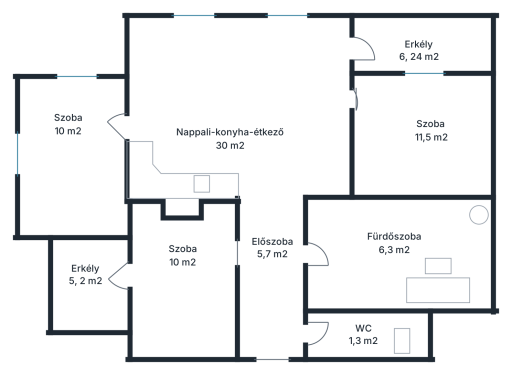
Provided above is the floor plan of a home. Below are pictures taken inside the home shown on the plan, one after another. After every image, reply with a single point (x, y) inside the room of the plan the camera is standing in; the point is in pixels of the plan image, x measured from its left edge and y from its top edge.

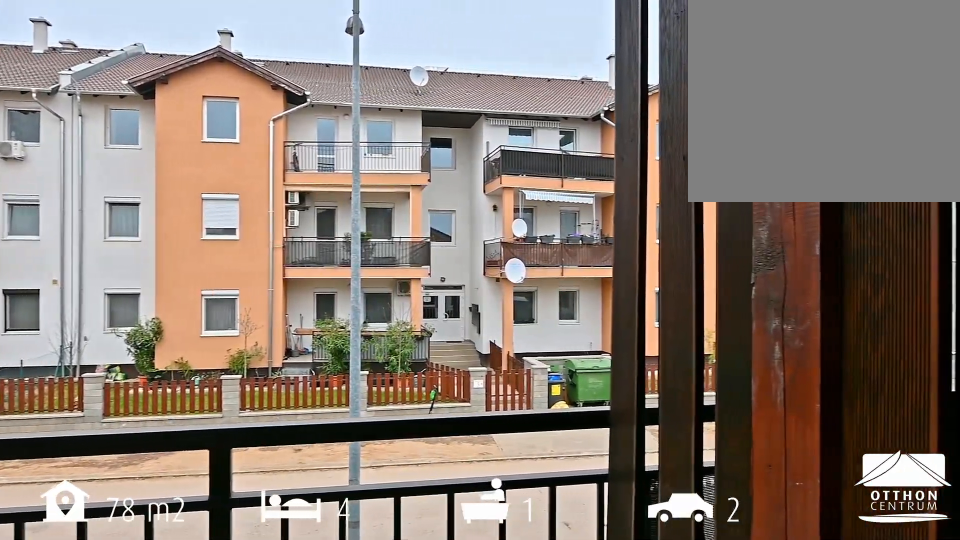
(420, 50)
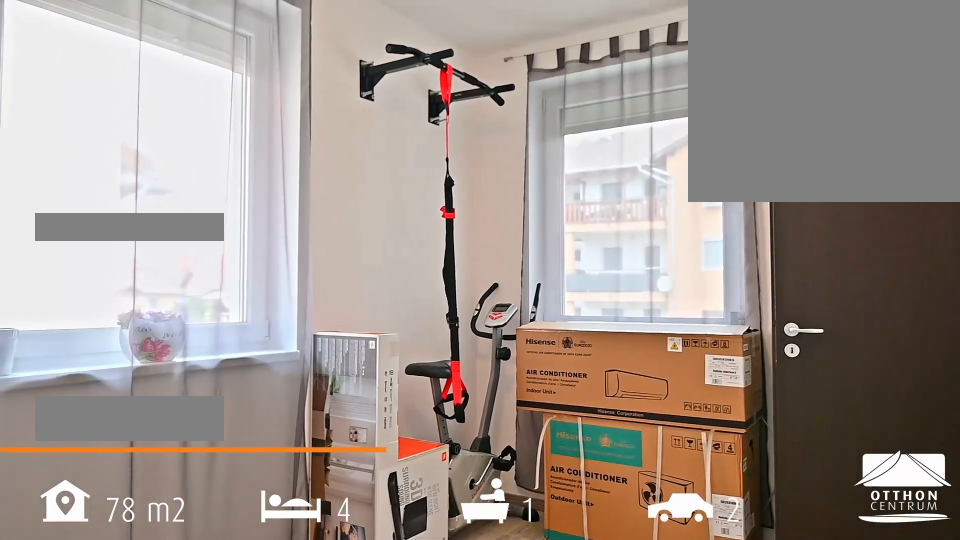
(71, 155)
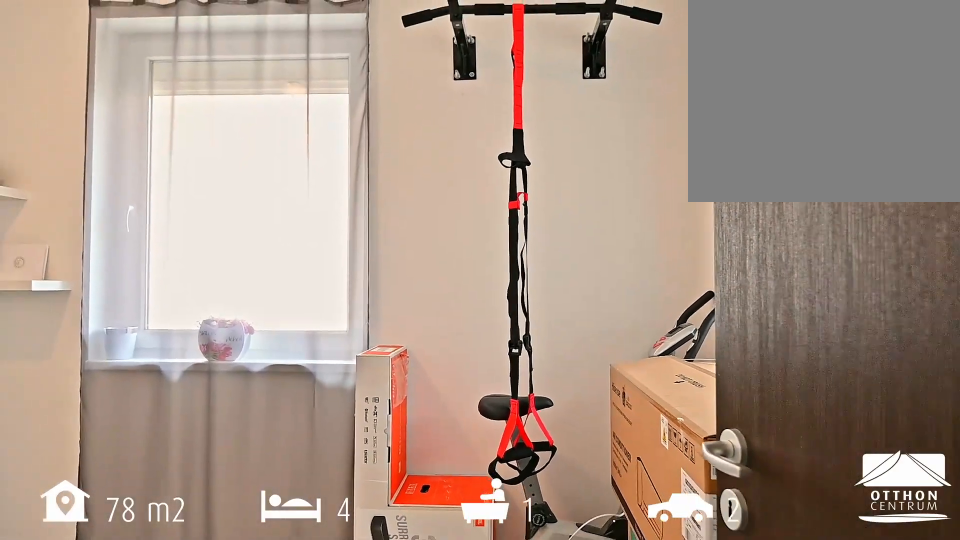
(72, 155)
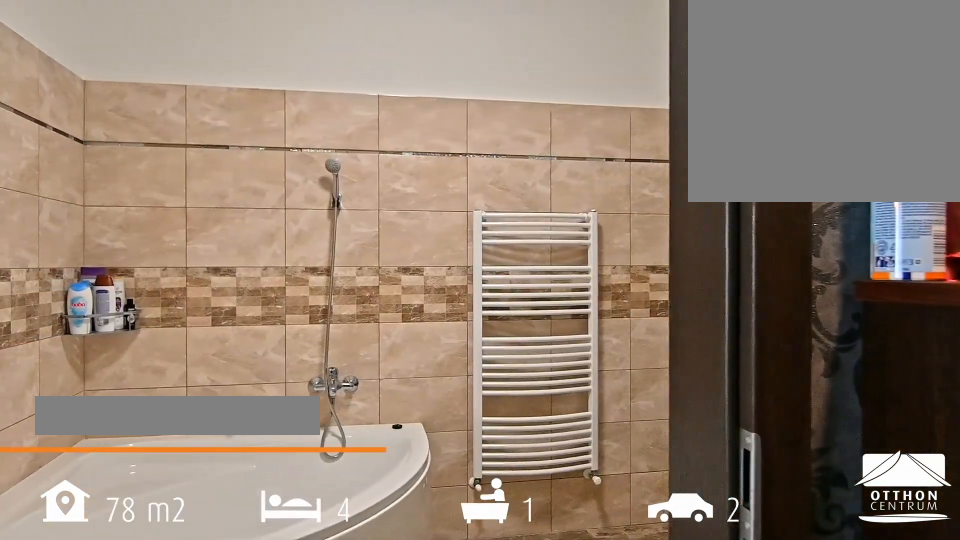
(401, 256)
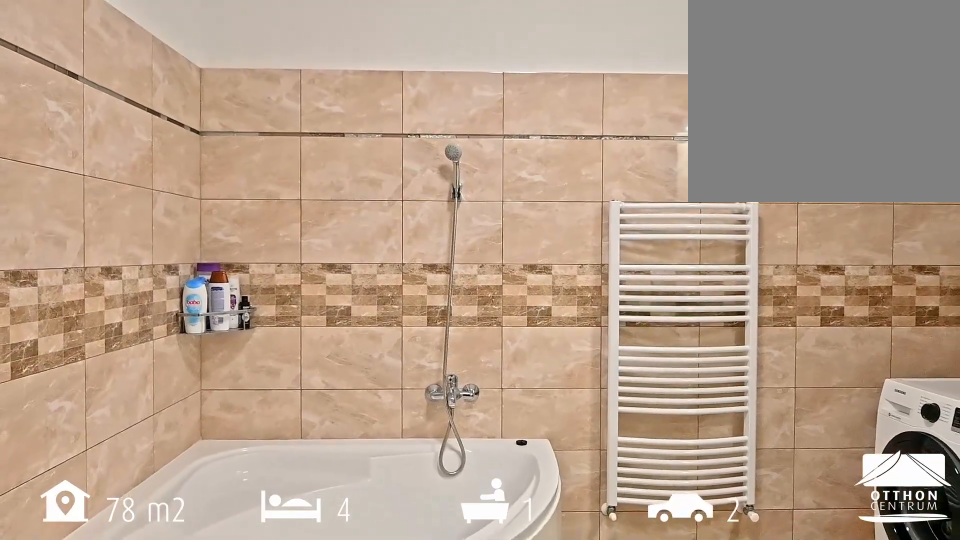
(401, 256)
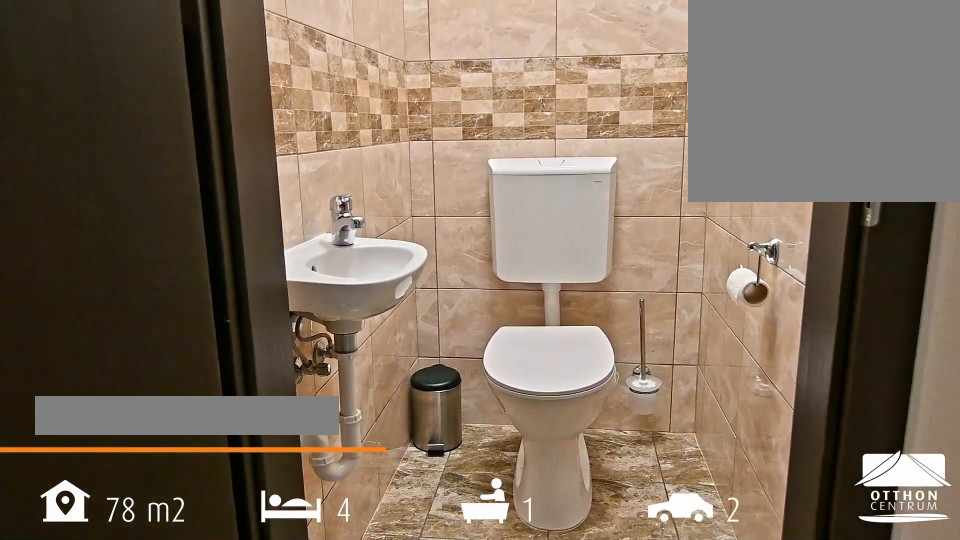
(362, 337)
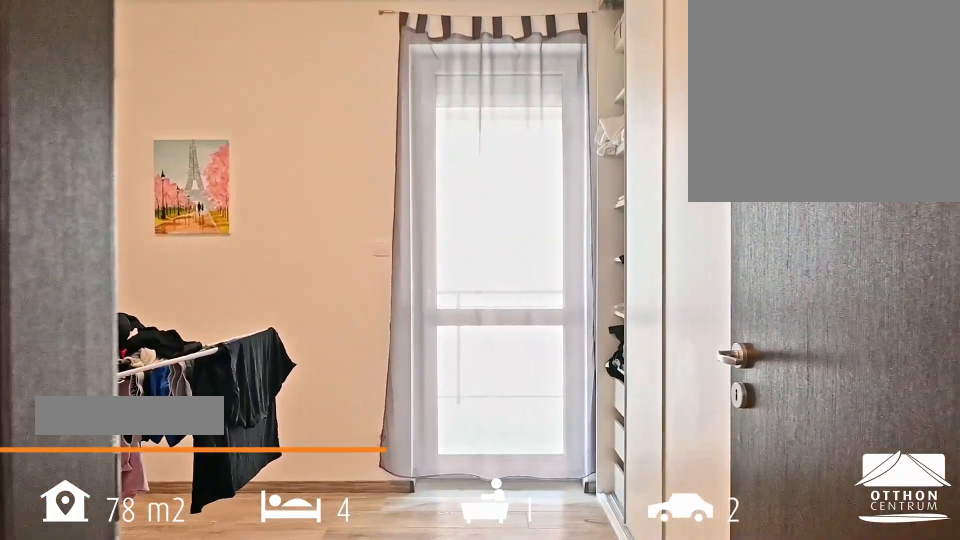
(189, 279)
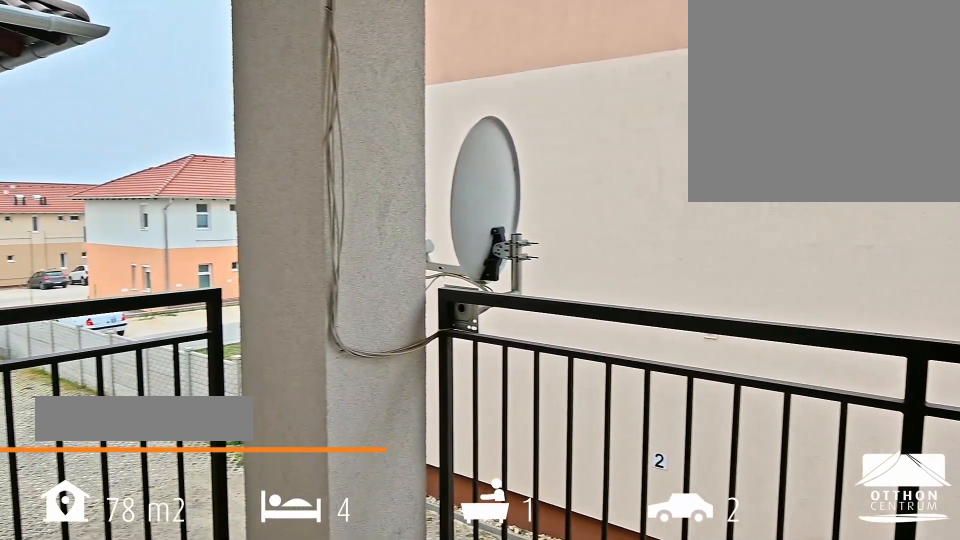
(88, 279)
